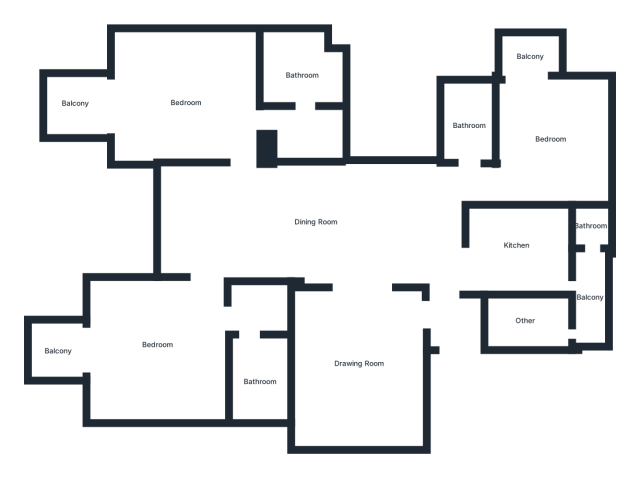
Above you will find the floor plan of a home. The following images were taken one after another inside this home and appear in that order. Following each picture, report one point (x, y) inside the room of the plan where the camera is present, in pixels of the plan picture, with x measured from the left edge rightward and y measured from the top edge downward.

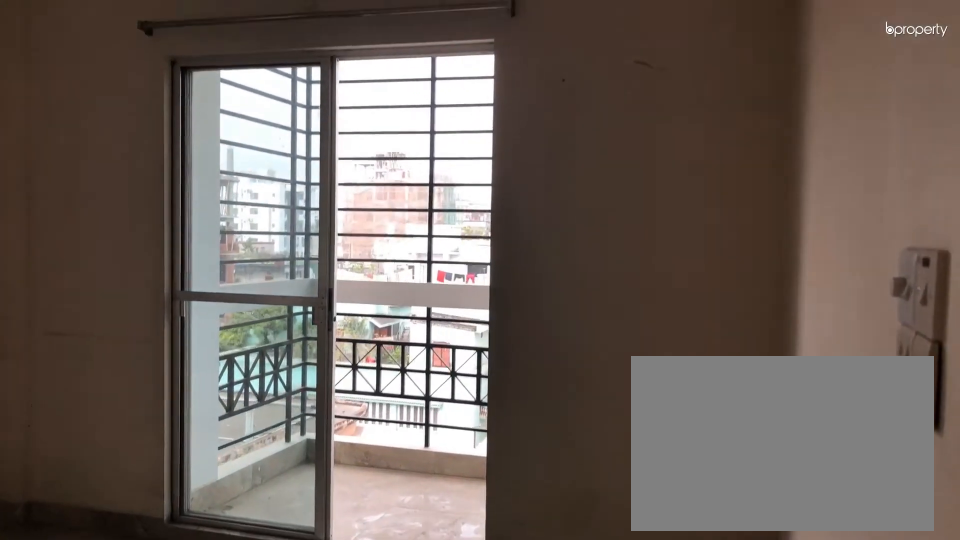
(157, 343)
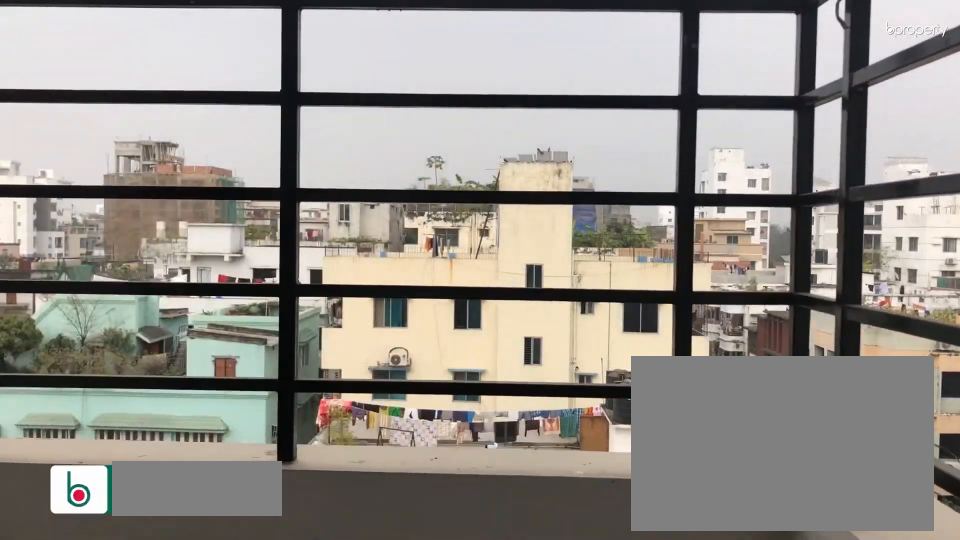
(57, 351)
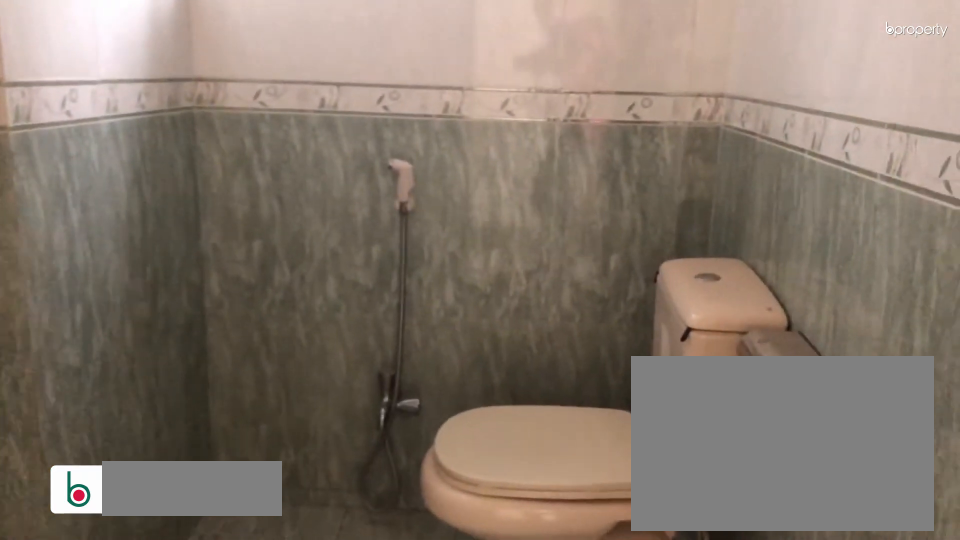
(258, 381)
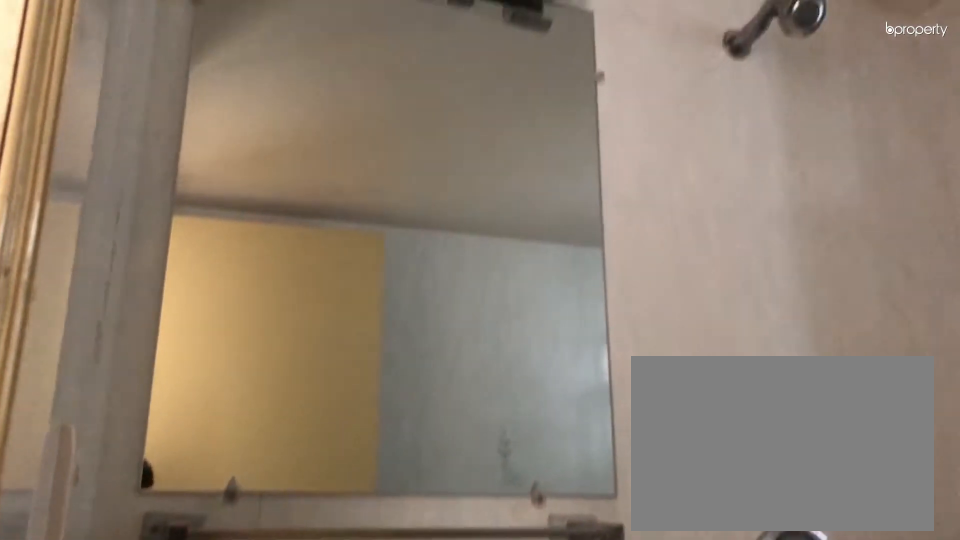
(258, 381)
